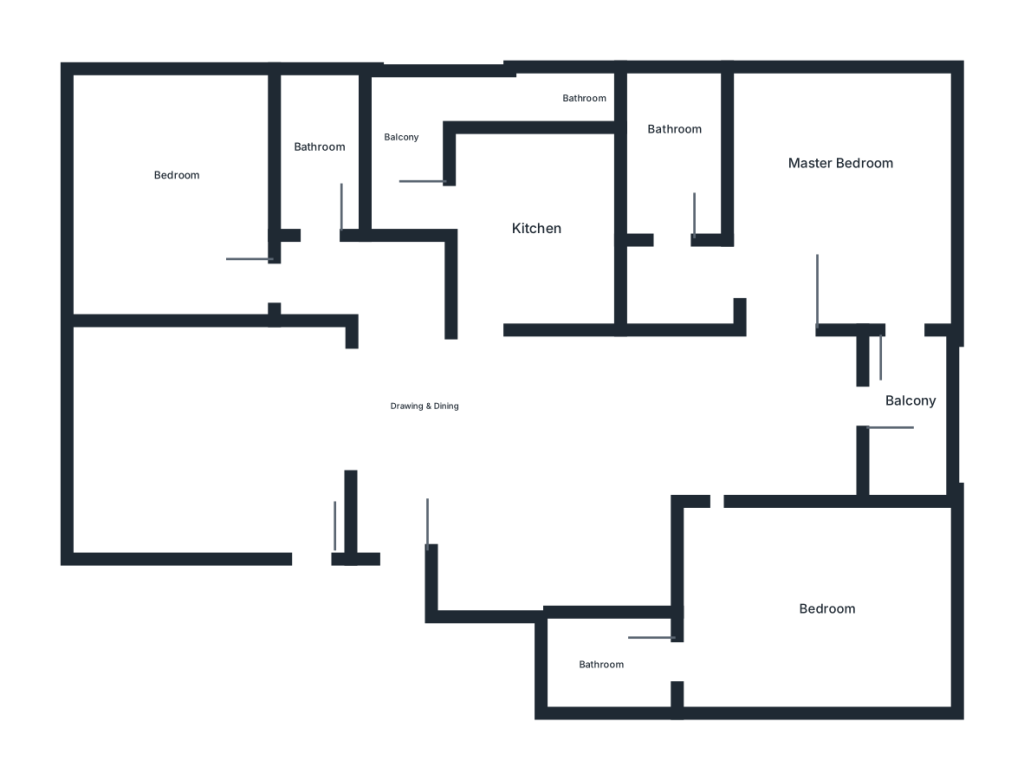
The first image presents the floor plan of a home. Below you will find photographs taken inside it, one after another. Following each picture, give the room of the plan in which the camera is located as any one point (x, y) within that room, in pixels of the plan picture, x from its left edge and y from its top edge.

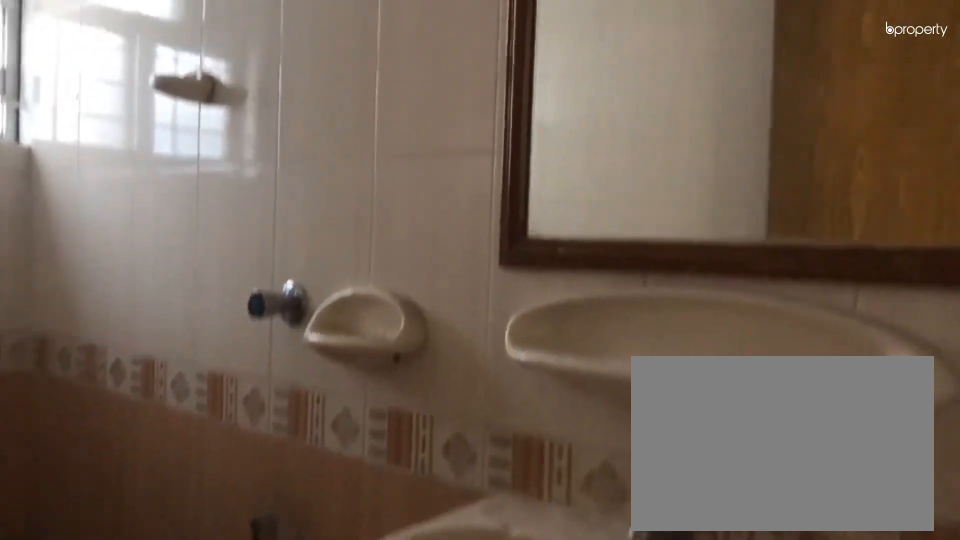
(328, 146)
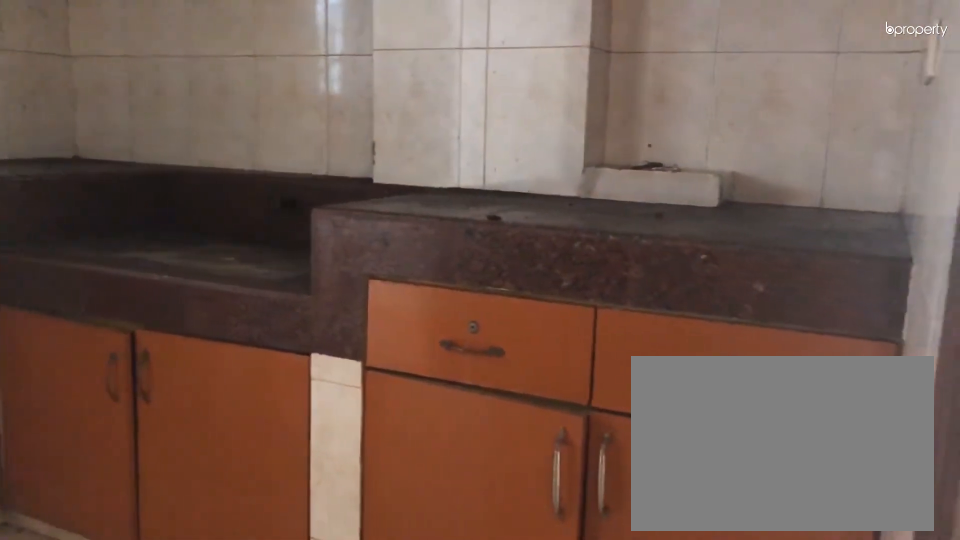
(547, 228)
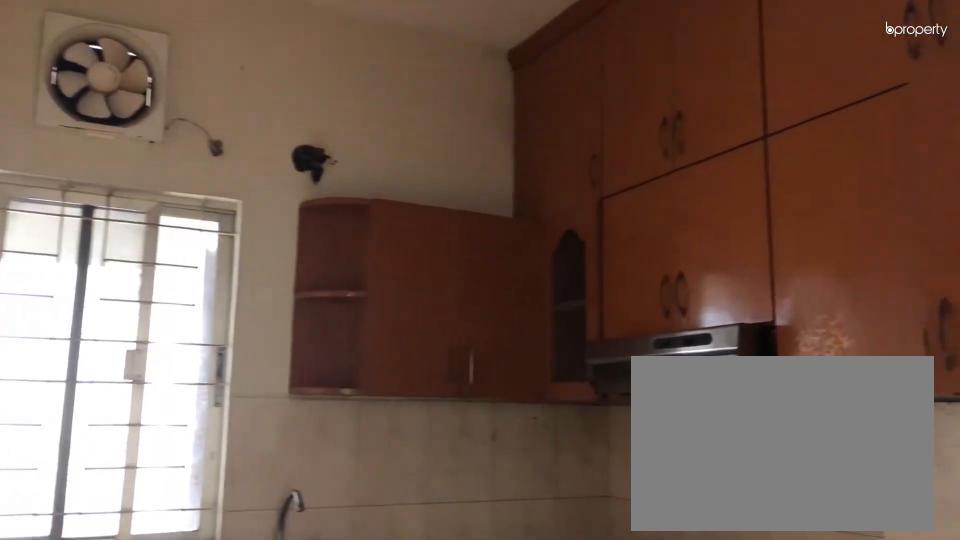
(548, 228)
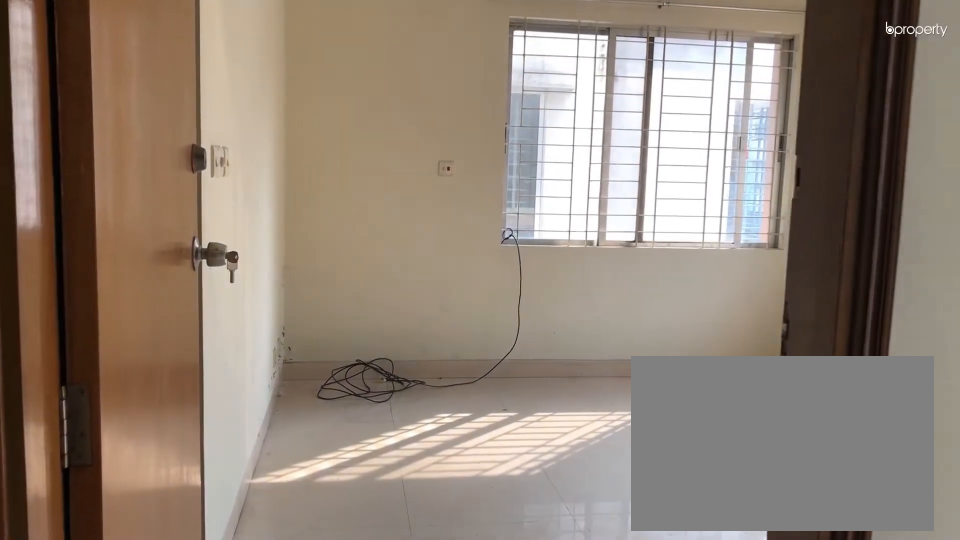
(807, 324)
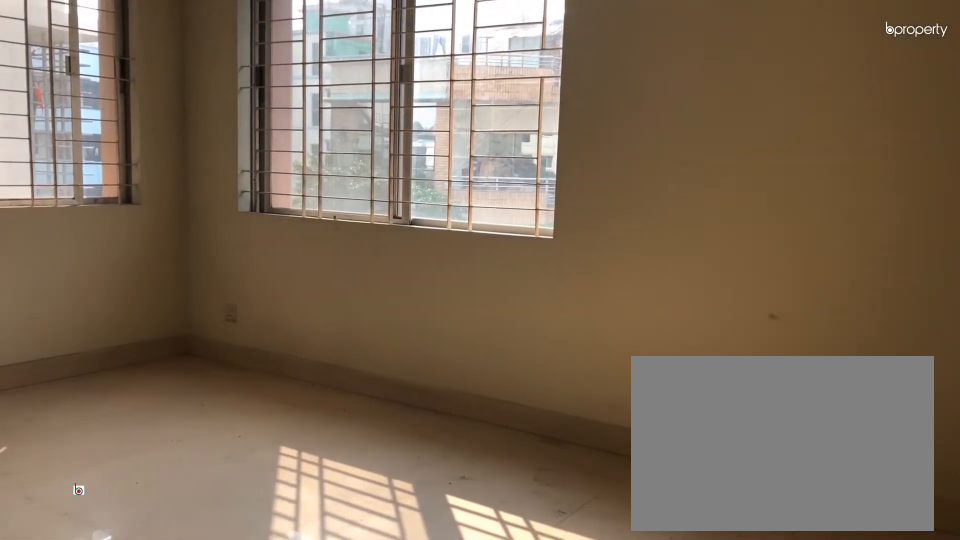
(817, 187)
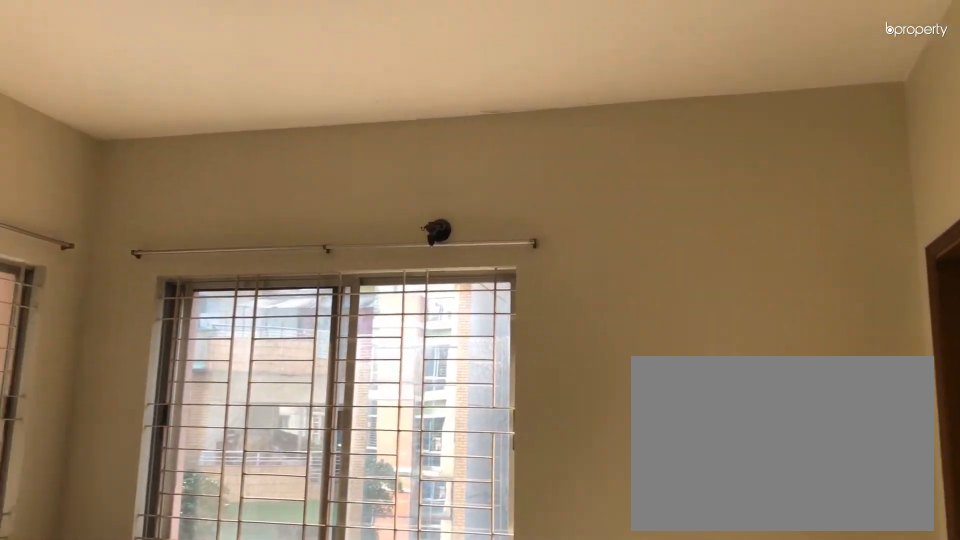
(817, 187)
